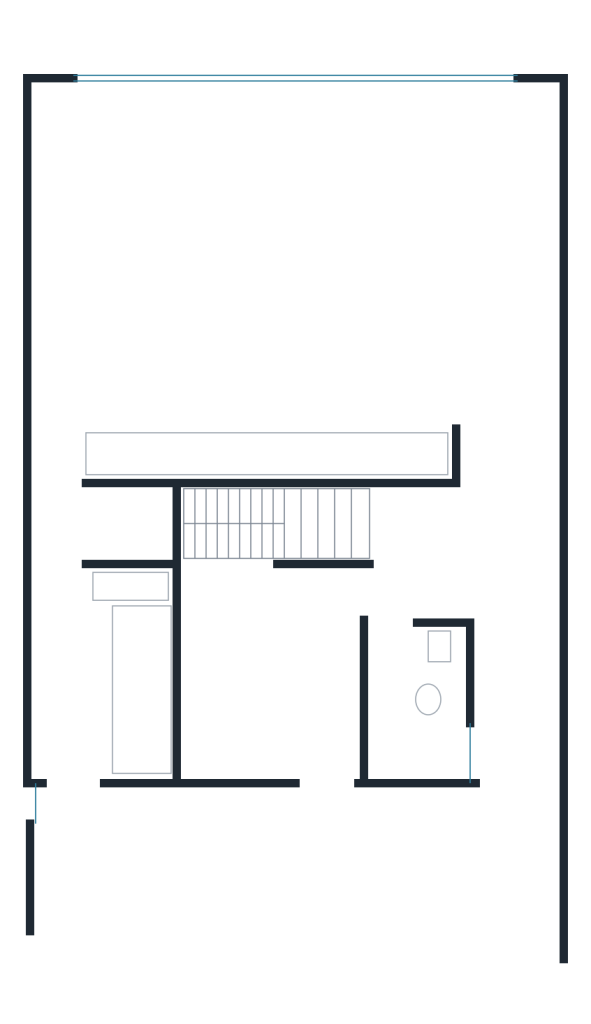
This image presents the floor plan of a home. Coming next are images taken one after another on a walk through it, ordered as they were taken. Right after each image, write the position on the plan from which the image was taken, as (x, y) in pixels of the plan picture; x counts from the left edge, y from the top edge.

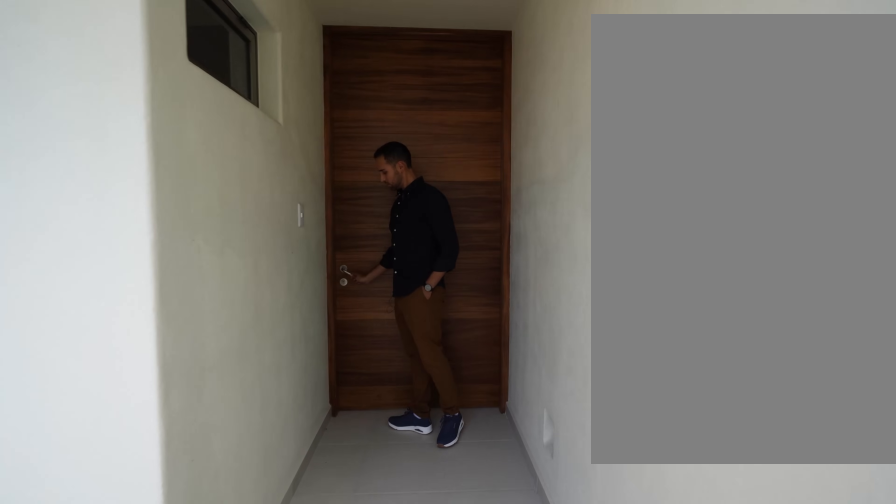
(516, 895)
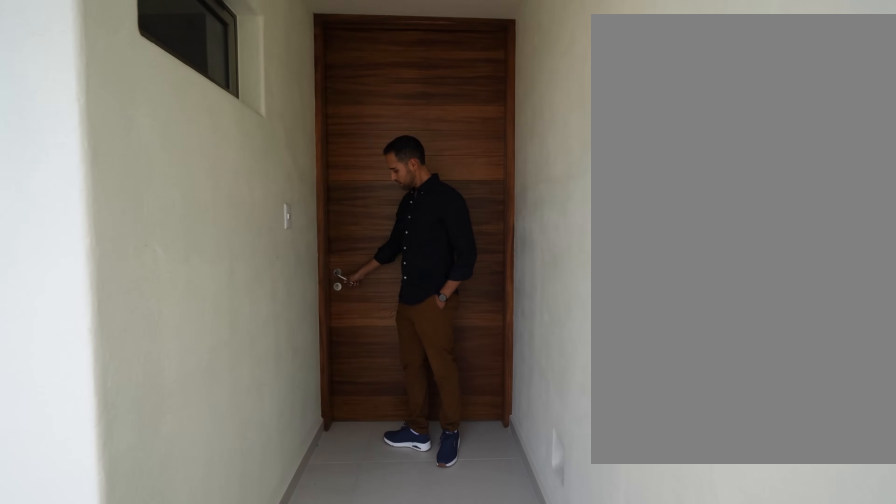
(521, 875)
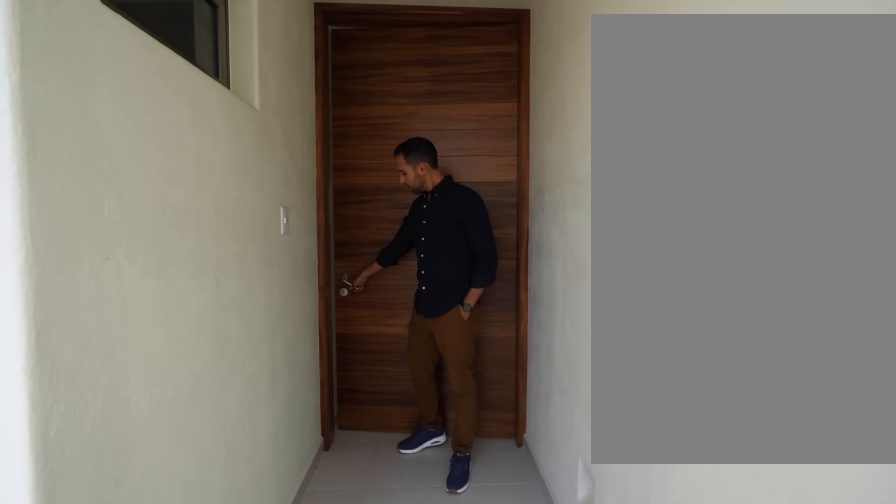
(523, 859)
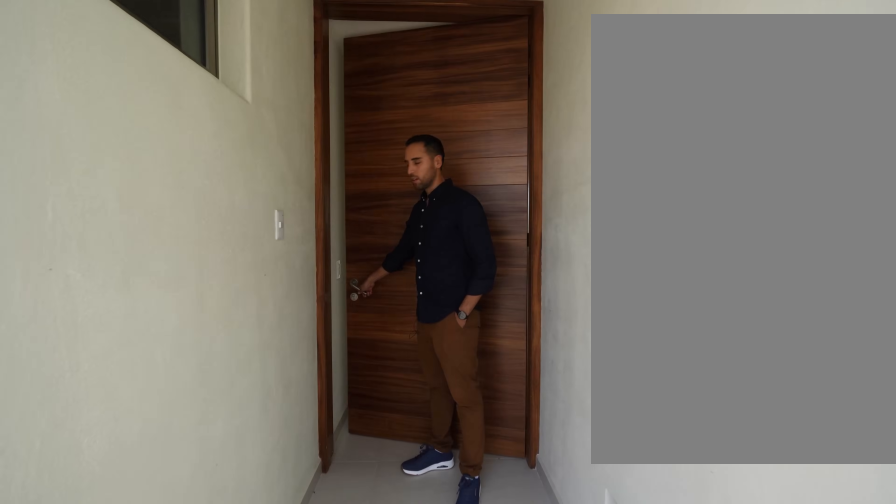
(524, 848)
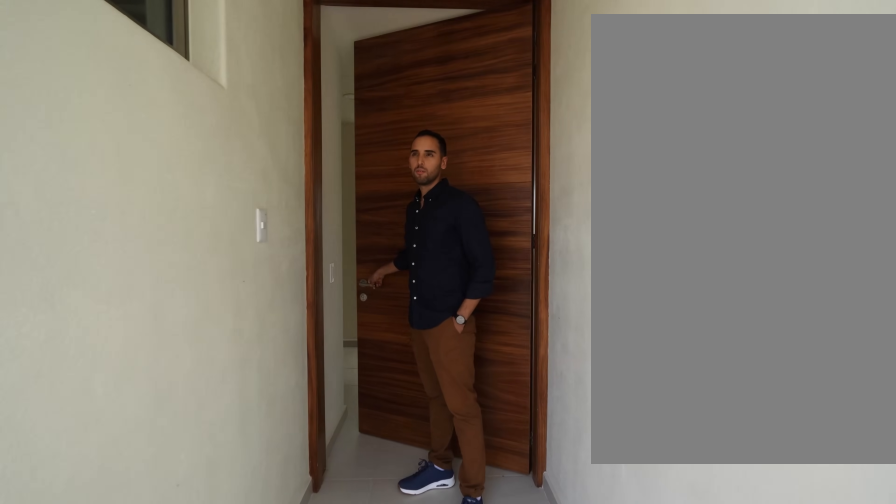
(523, 823)
